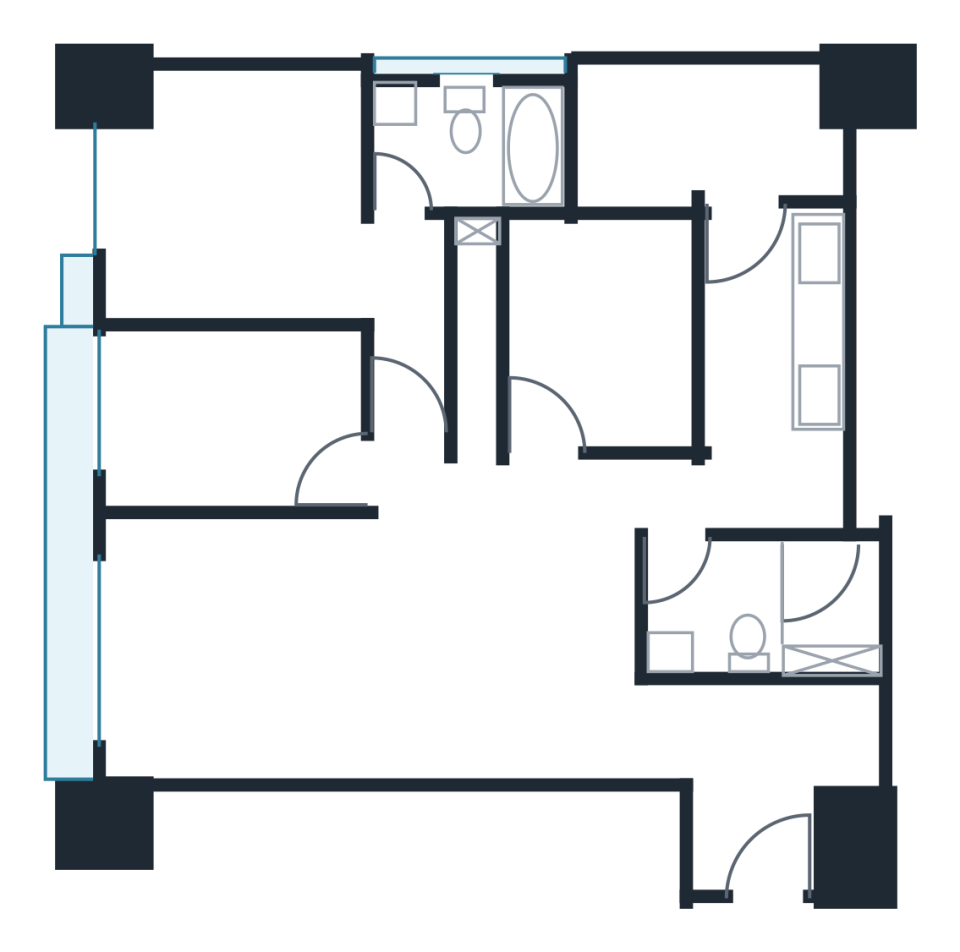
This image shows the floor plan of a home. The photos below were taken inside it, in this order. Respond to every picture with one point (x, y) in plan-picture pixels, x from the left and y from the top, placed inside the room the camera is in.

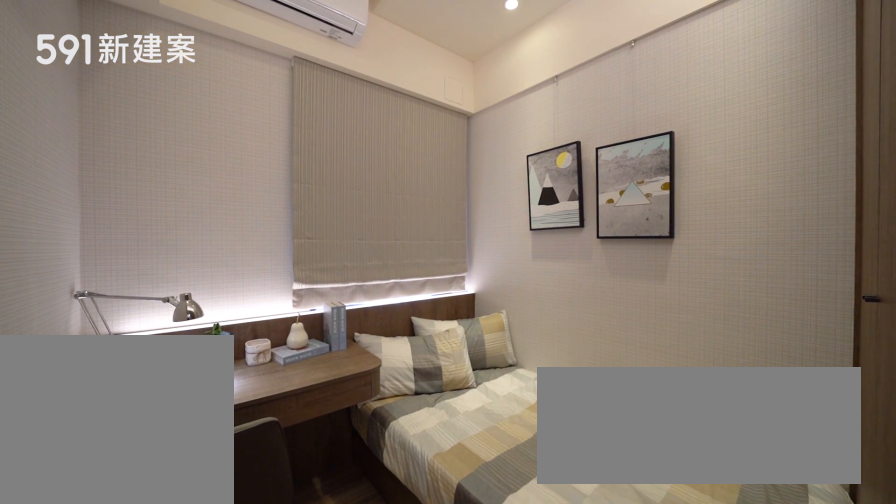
(607, 333)
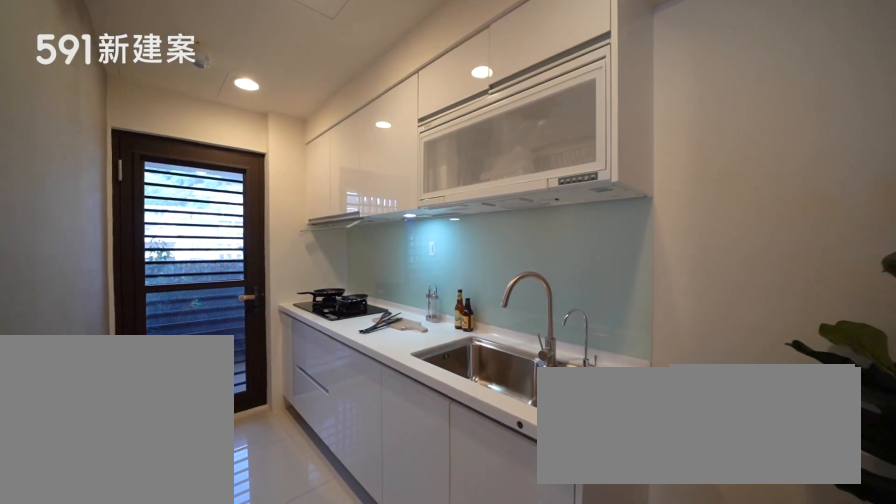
(781, 377)
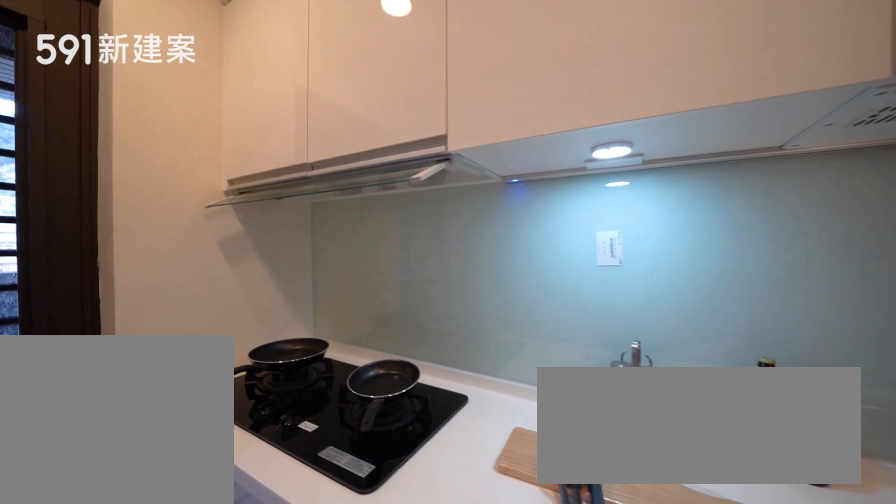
(781, 377)
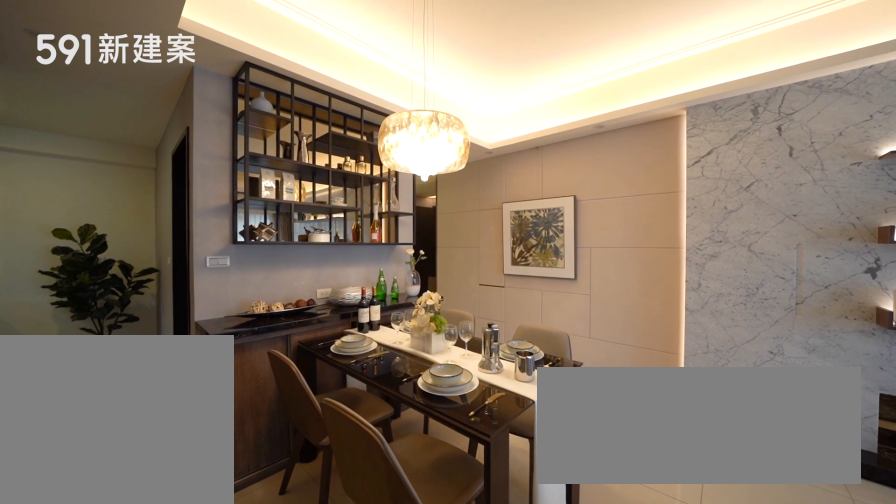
(552, 583)
